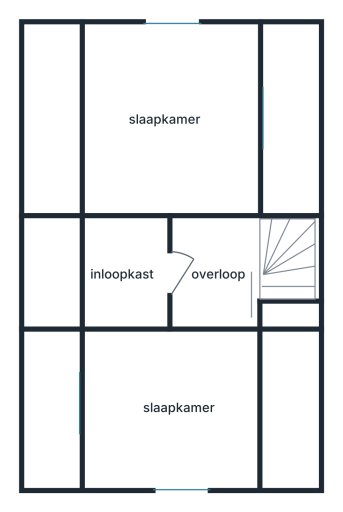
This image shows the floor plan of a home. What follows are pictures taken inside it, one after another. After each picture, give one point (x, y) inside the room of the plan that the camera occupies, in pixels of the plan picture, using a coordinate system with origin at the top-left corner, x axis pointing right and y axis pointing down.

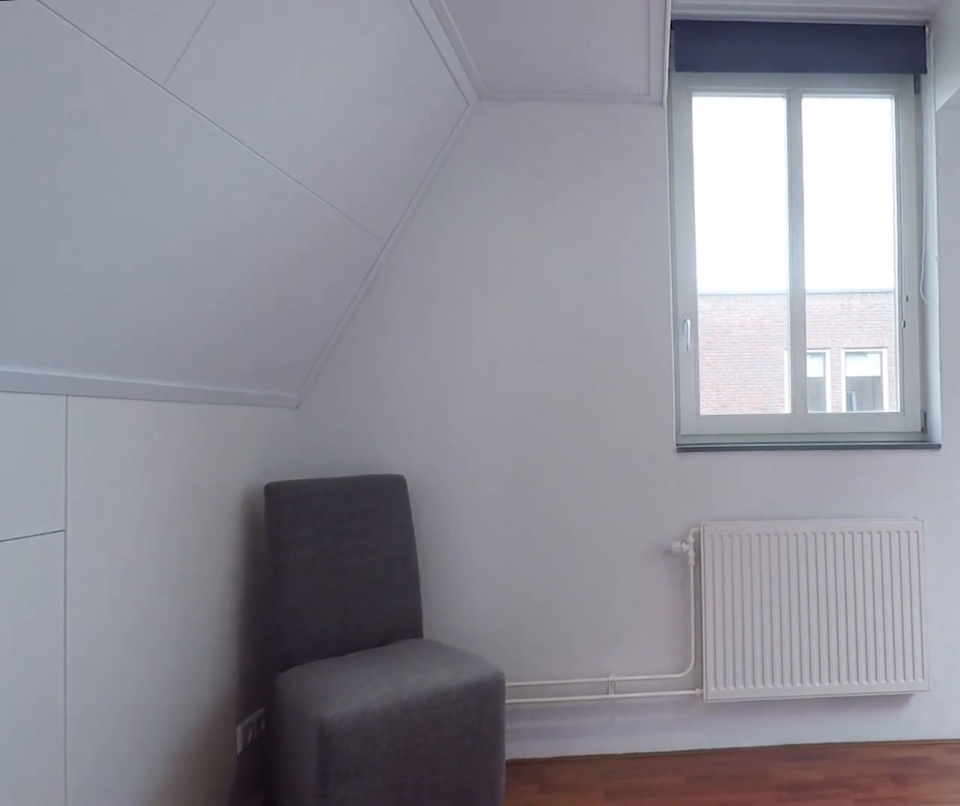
(182, 487)
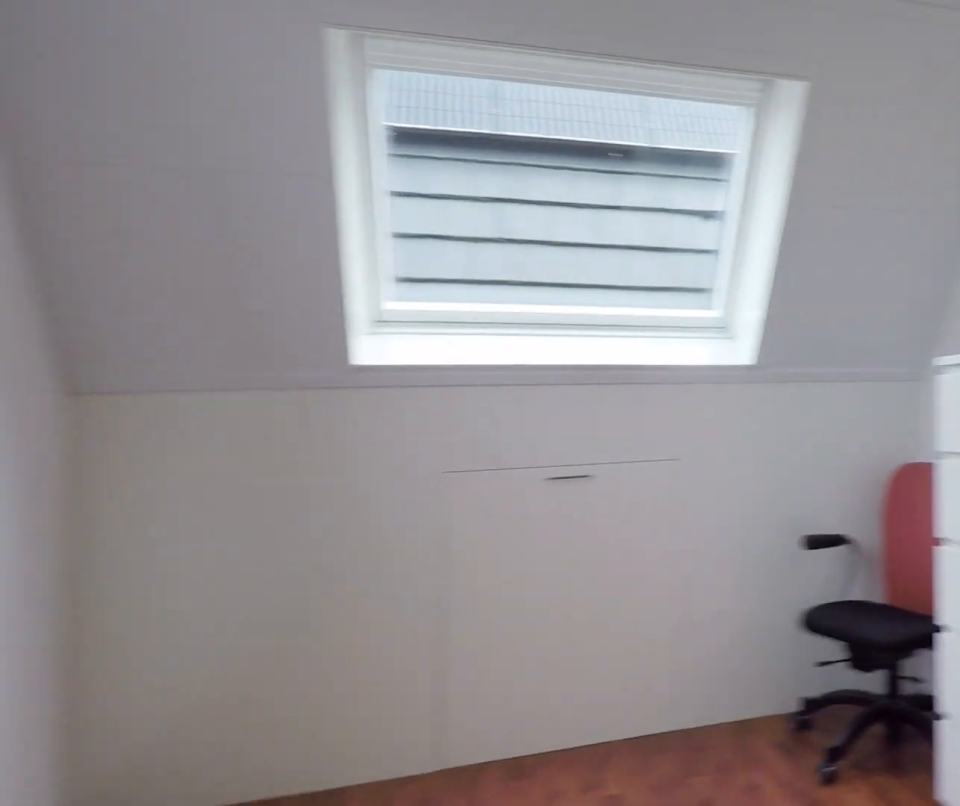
(182, 487)
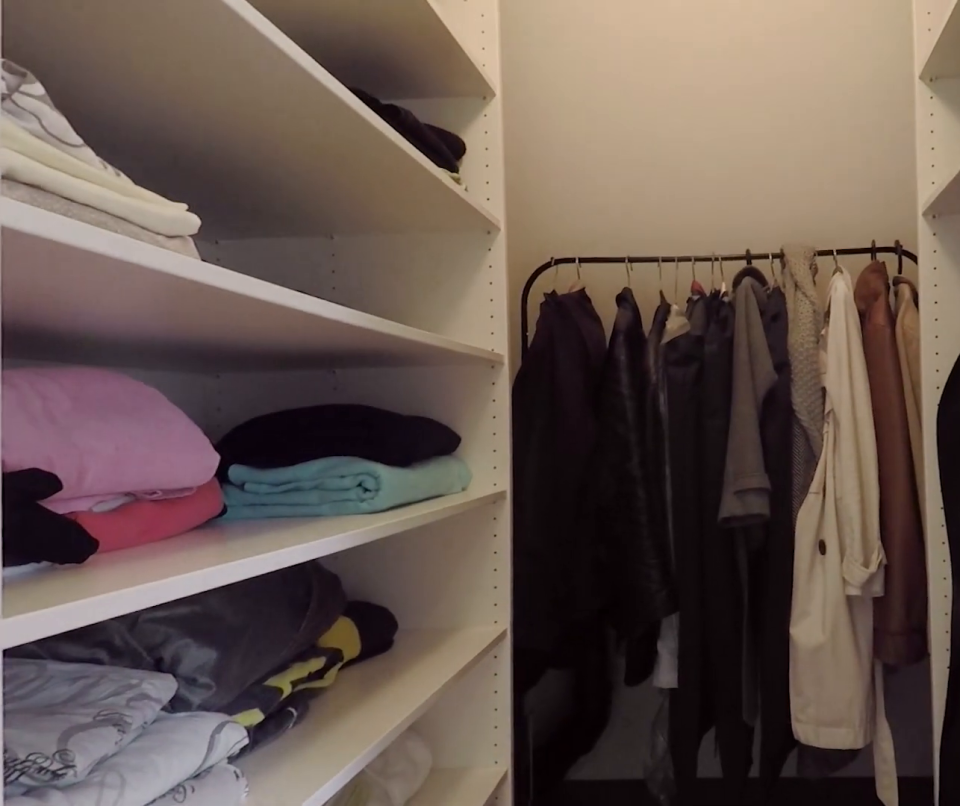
(151, 257)
